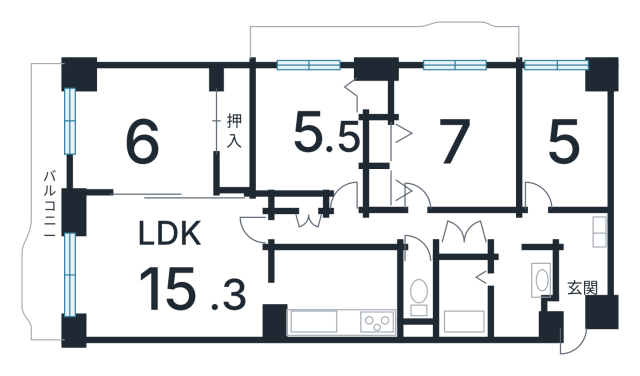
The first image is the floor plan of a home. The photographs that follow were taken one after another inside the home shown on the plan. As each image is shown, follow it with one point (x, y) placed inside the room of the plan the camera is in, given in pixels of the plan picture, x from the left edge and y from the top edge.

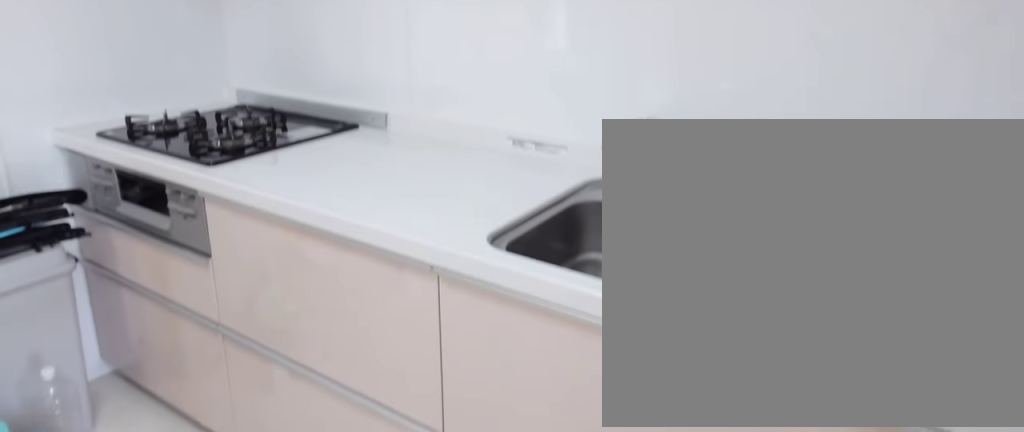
(339, 300)
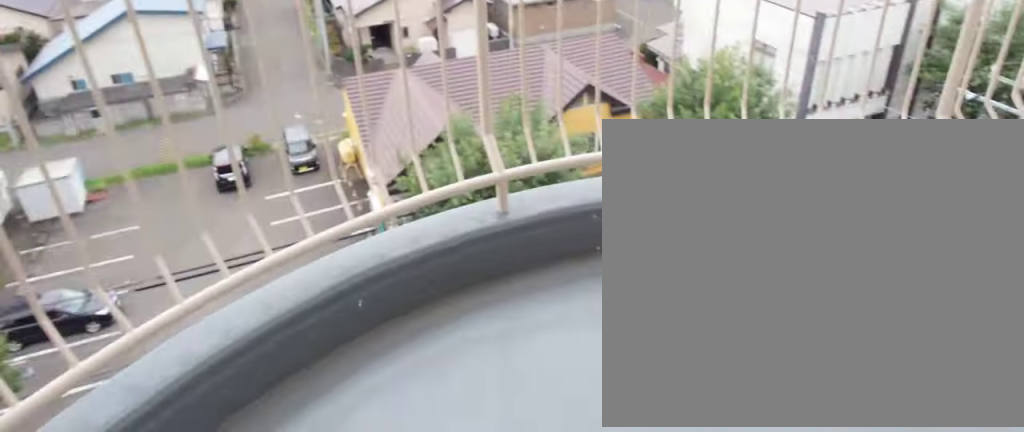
(45, 195)
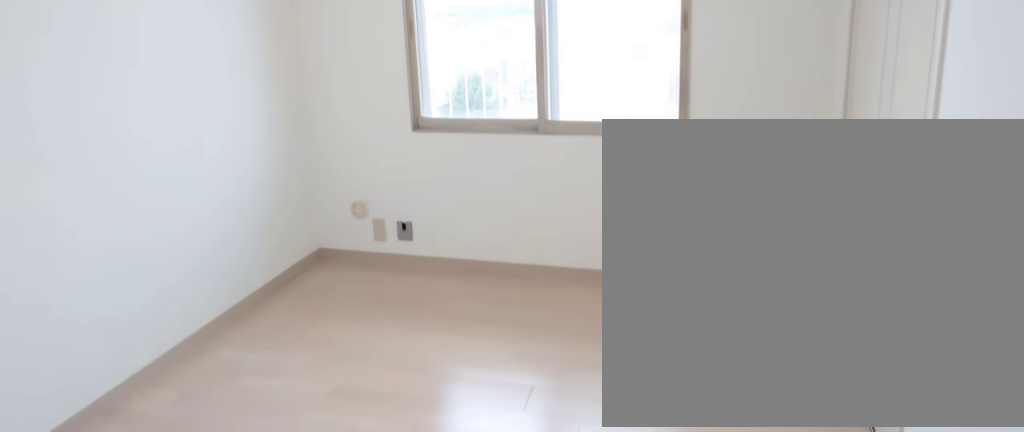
(304, 138)
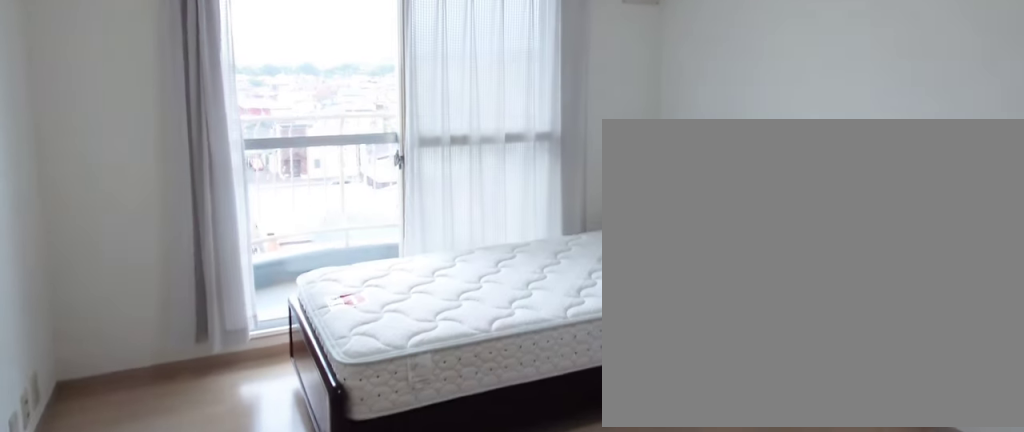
(446, 142)
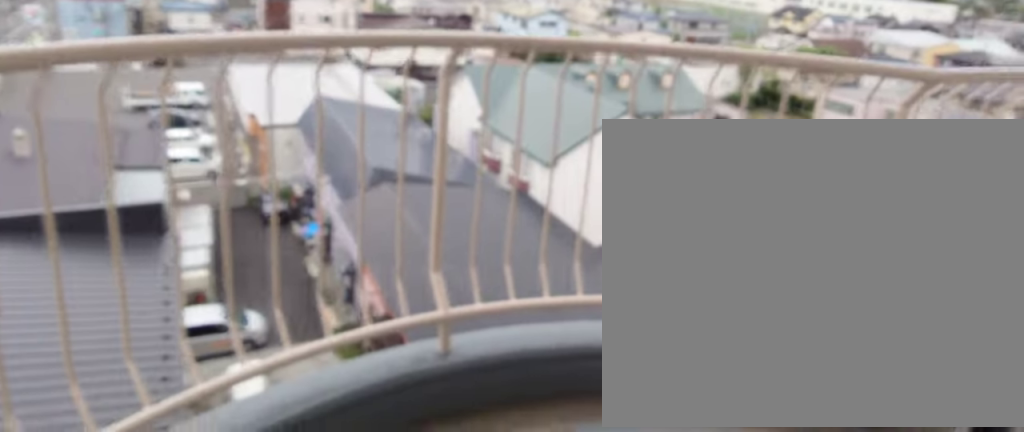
(383, 47)
